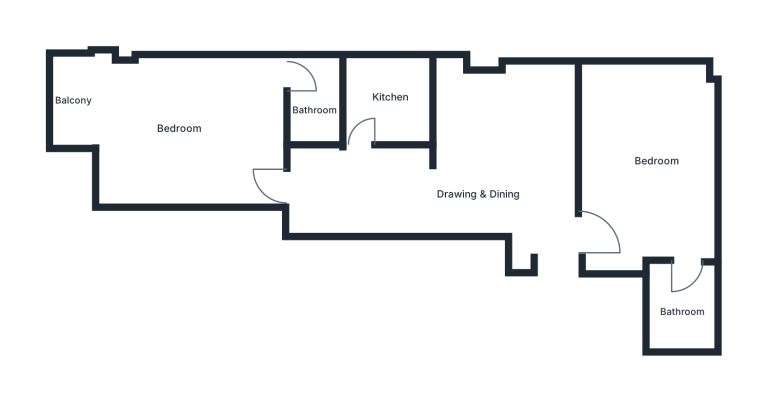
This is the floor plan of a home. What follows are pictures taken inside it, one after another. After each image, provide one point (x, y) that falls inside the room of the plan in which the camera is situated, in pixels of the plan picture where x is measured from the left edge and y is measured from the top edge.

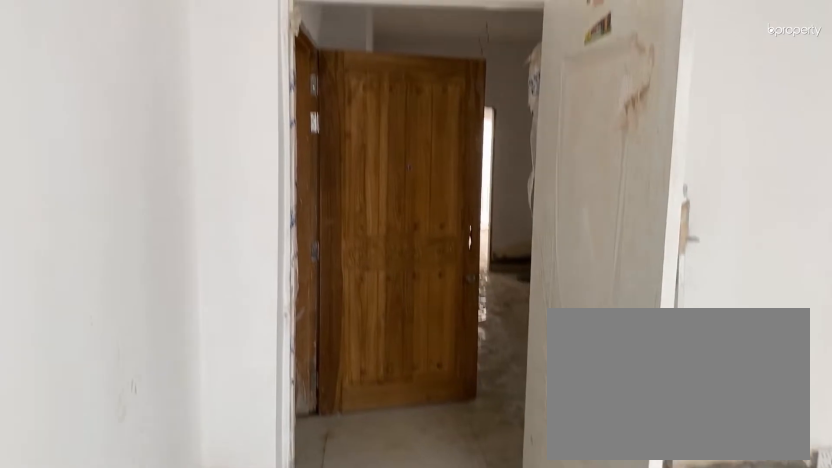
(647, 168)
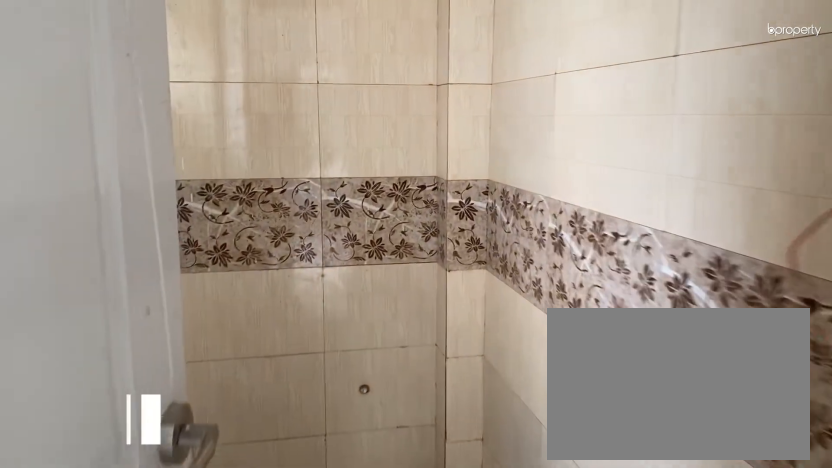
(680, 306)
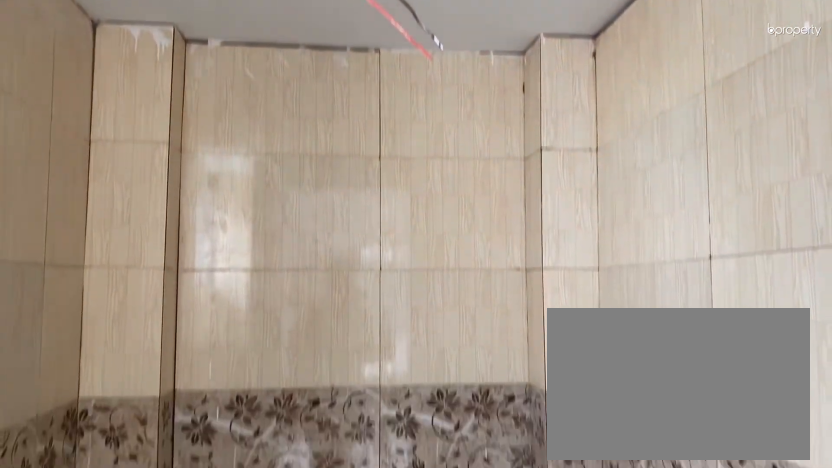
(680, 306)
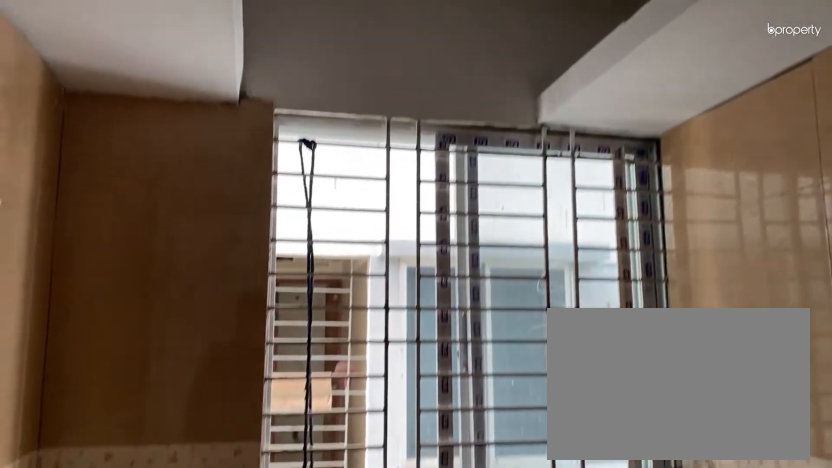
(389, 100)
